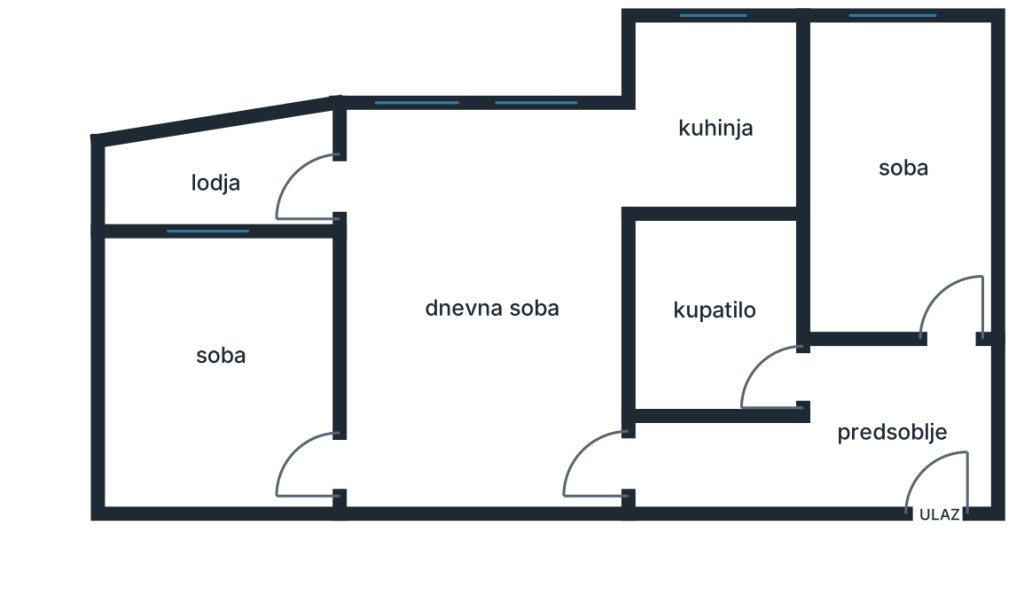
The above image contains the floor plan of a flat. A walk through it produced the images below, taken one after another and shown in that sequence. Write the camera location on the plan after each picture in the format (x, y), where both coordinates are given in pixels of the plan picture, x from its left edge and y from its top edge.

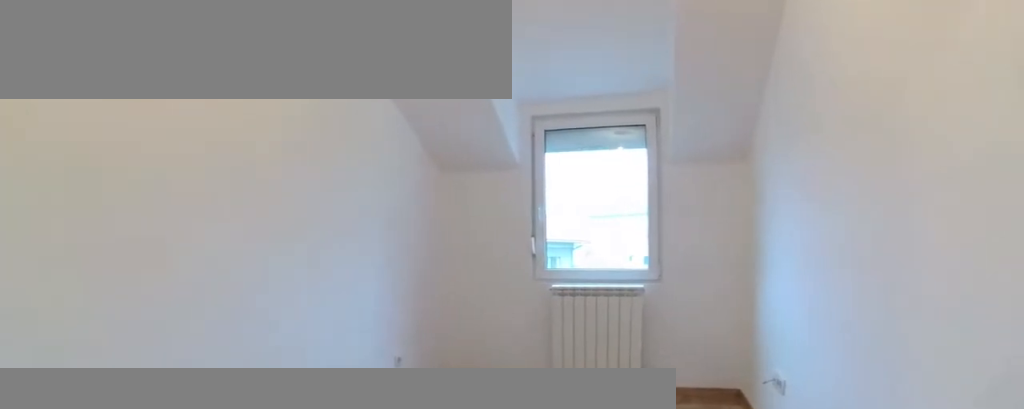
(948, 326)
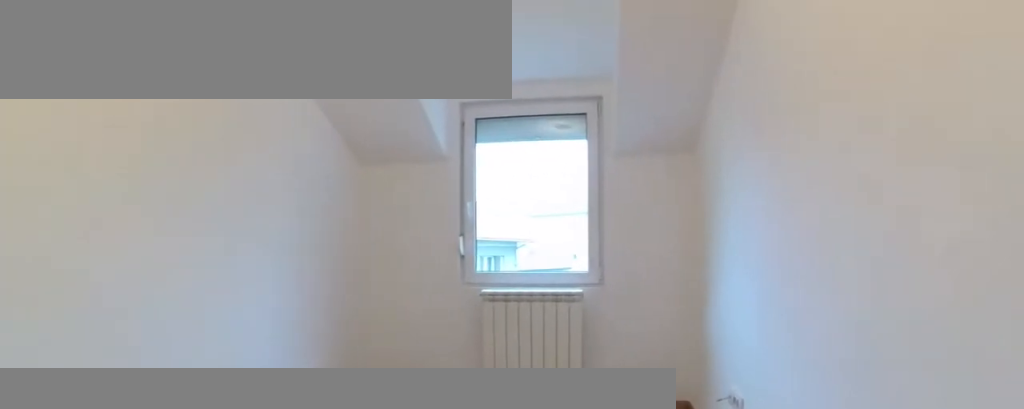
(948, 285)
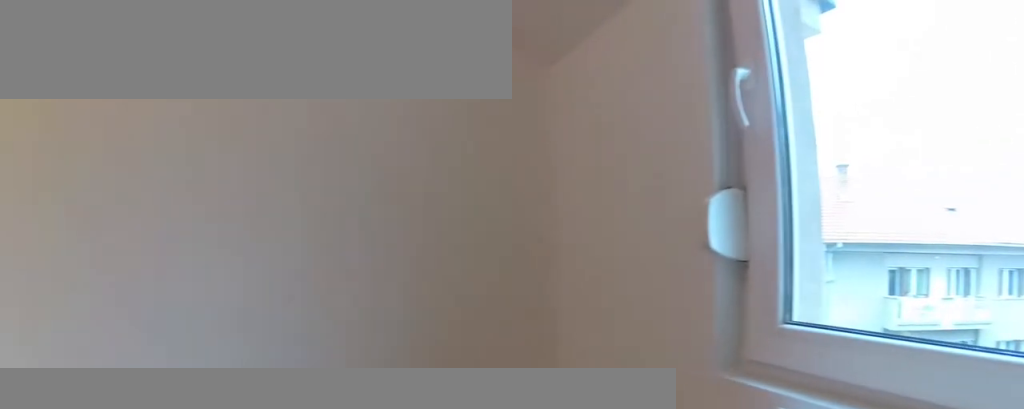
(971, 74)
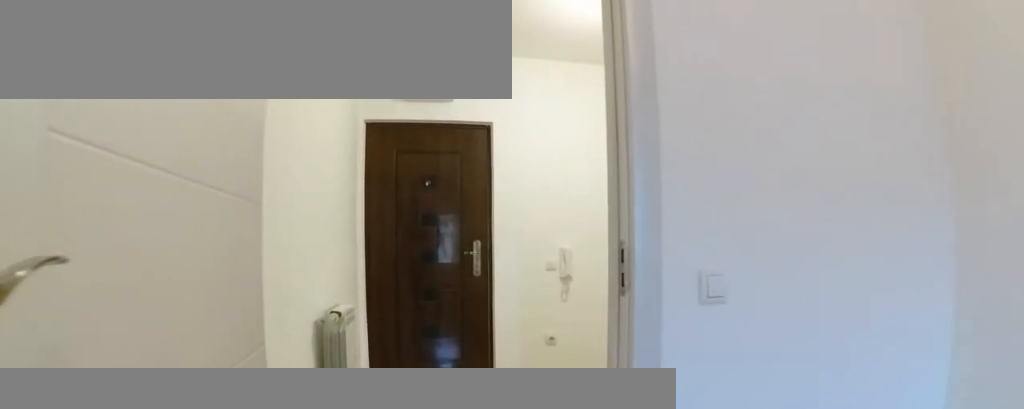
(949, 236)
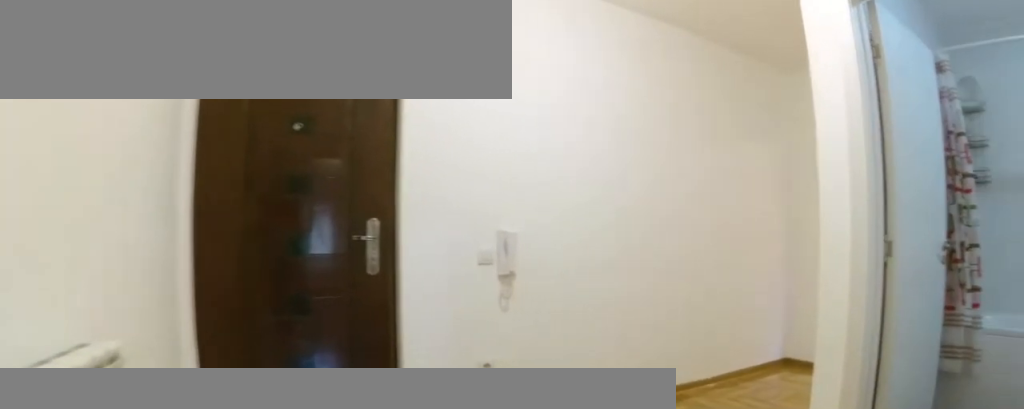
(962, 339)
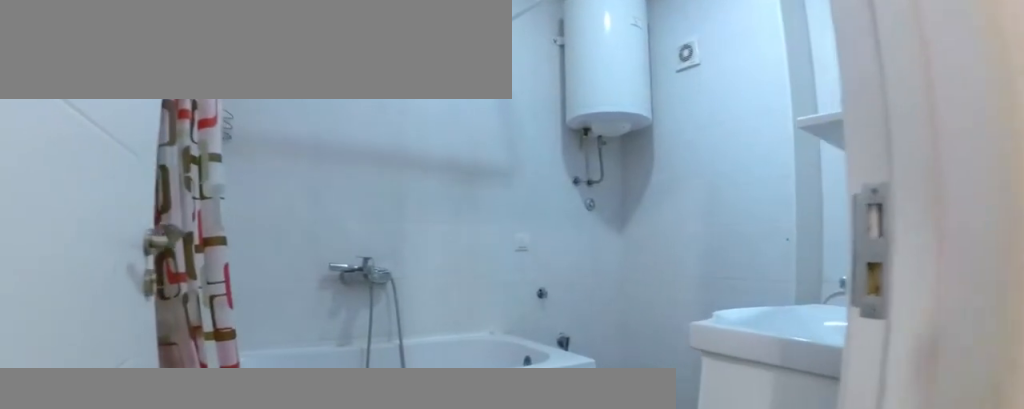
(831, 369)
